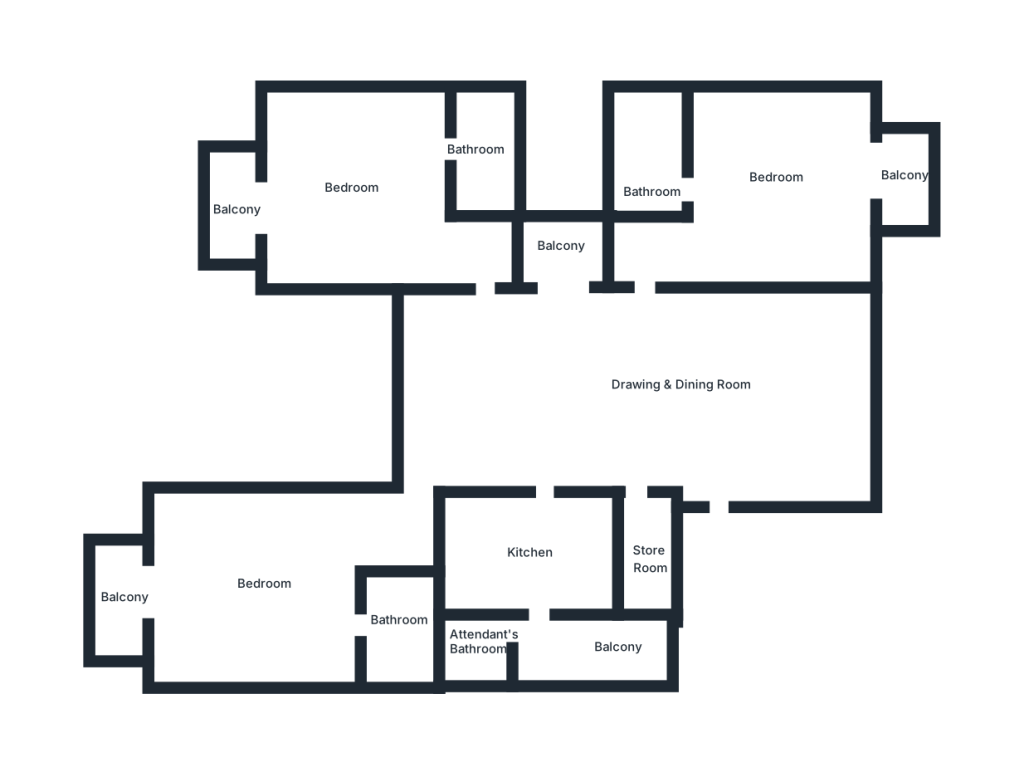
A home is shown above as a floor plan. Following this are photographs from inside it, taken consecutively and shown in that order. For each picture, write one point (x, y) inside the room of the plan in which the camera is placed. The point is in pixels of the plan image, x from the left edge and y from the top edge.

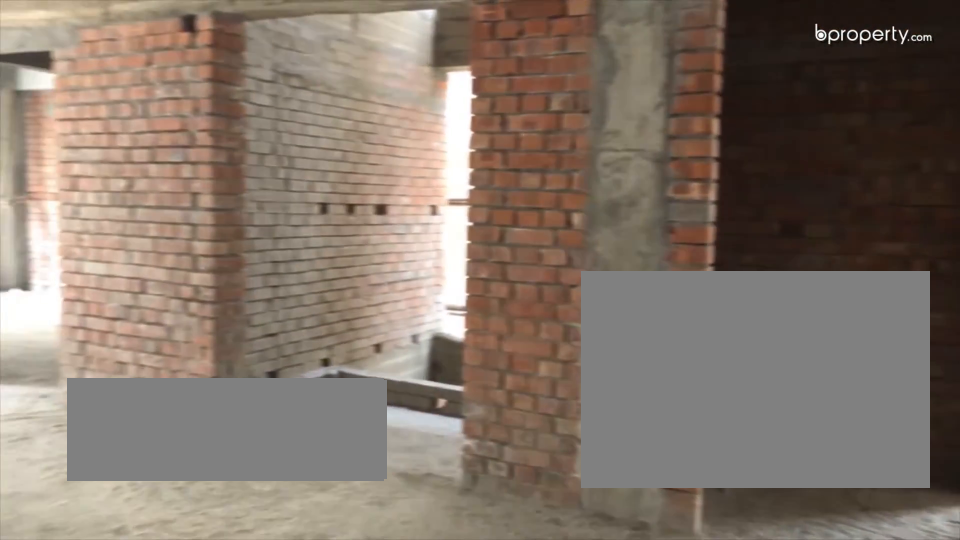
(708, 402)
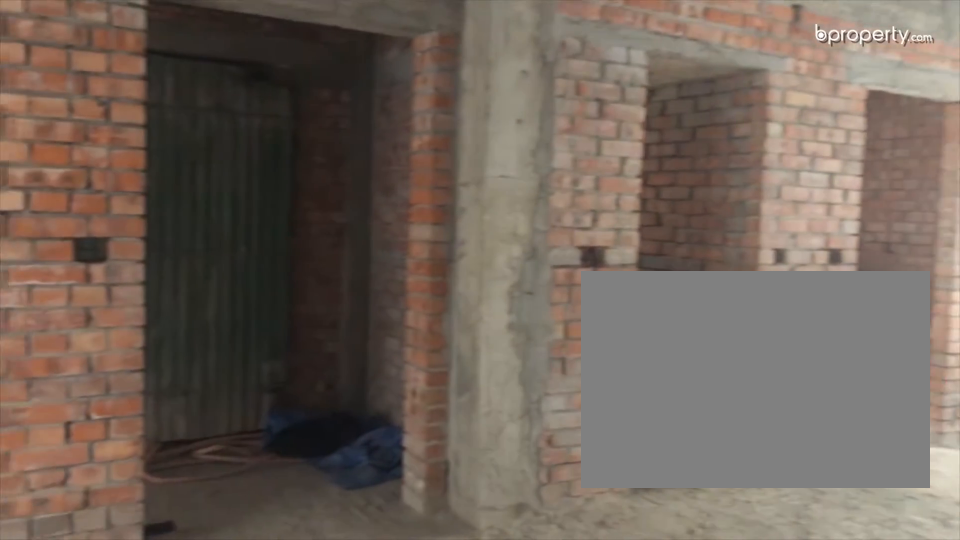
(708, 402)
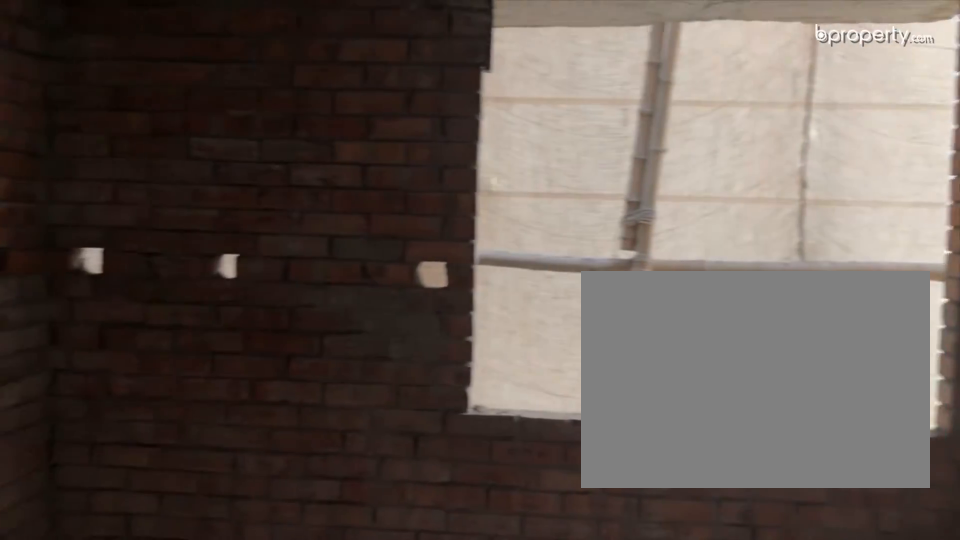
(779, 201)
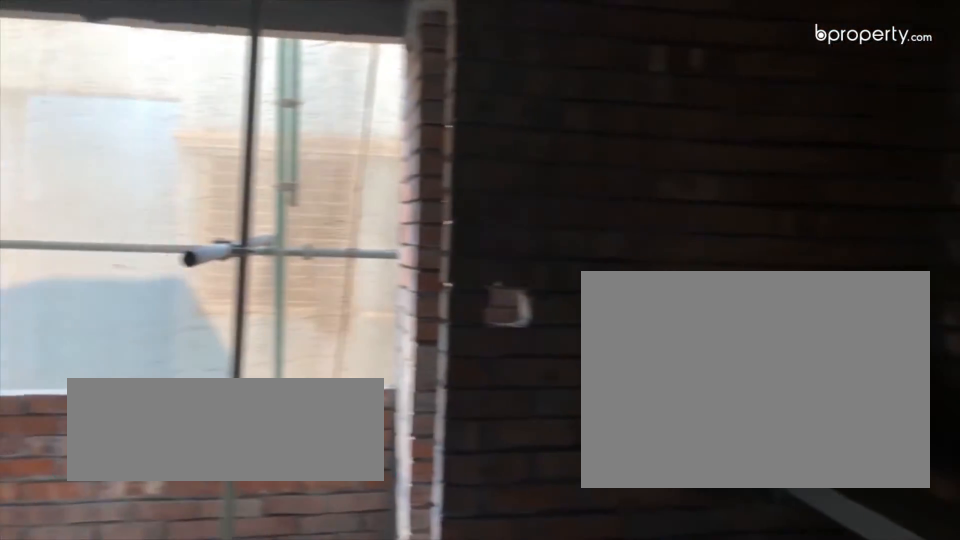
(541, 557)
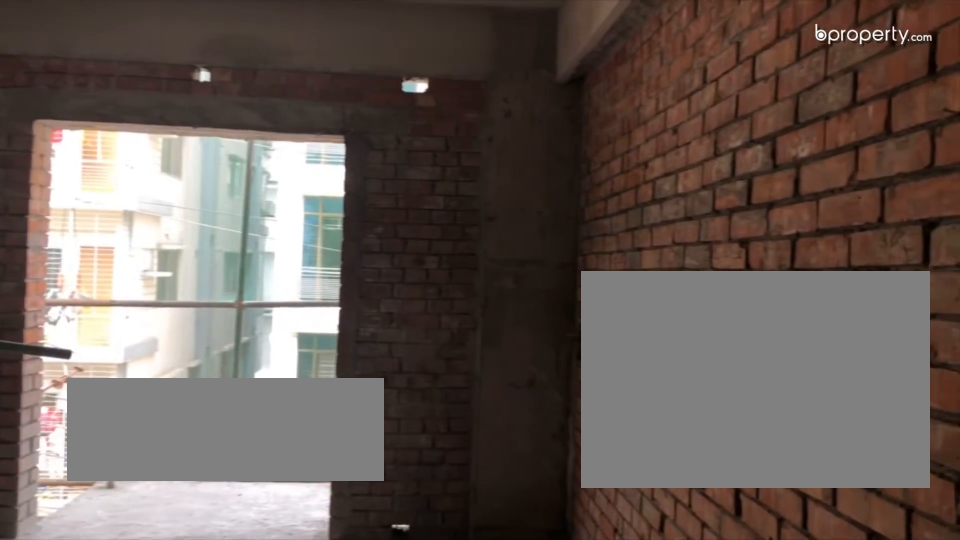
(272, 607)
